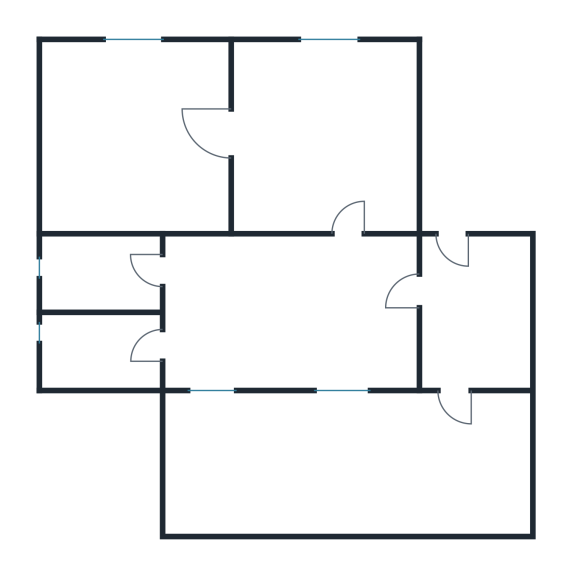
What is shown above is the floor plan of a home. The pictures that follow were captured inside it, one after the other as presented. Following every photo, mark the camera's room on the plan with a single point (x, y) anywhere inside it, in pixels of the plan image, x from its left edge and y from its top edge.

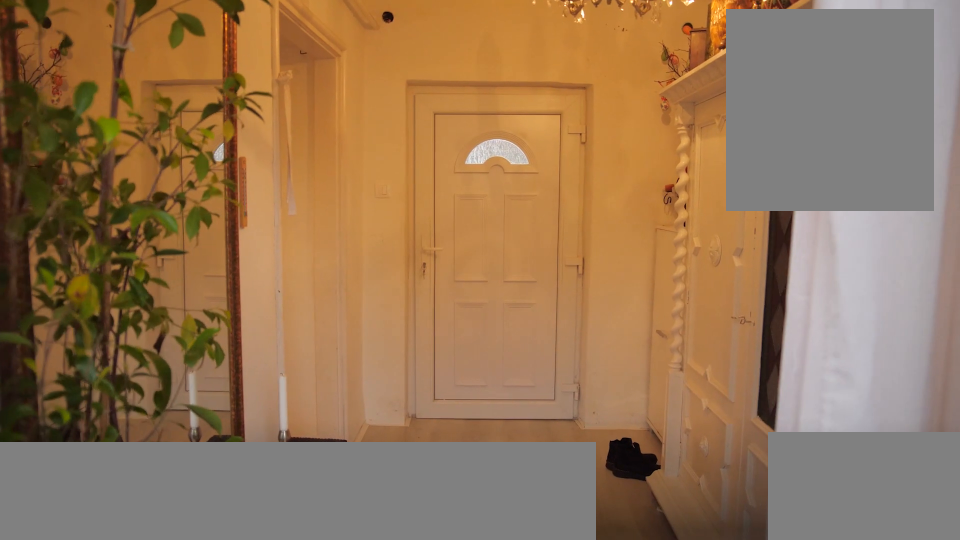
(475, 314)
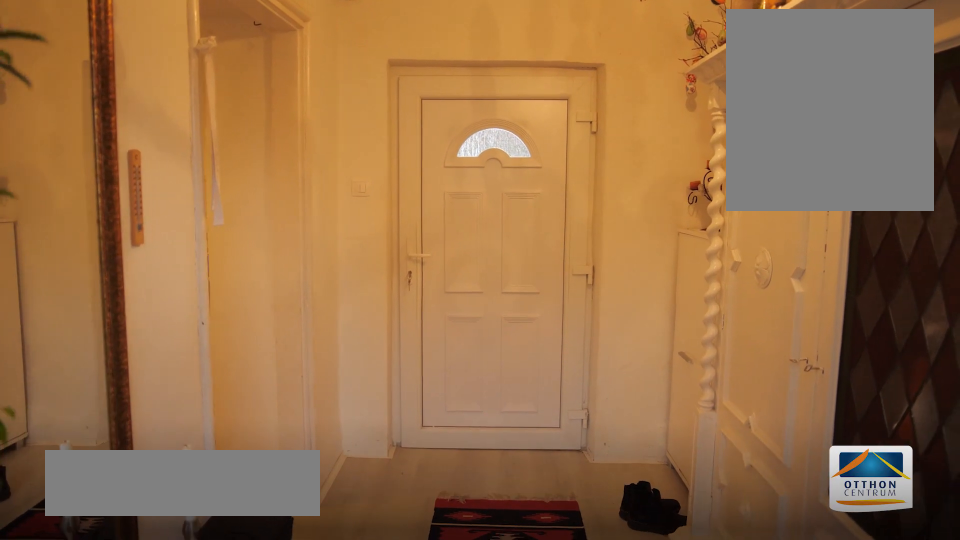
(475, 314)
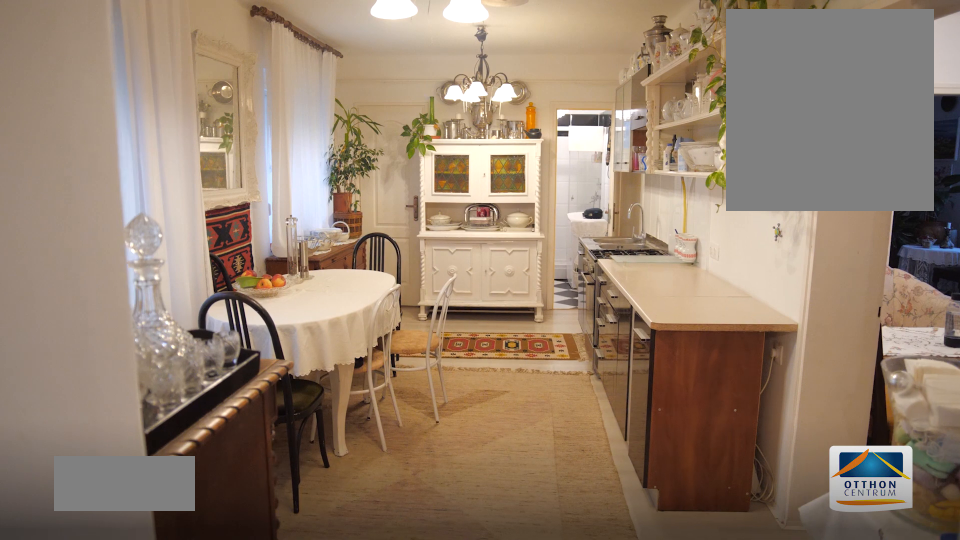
(280, 315)
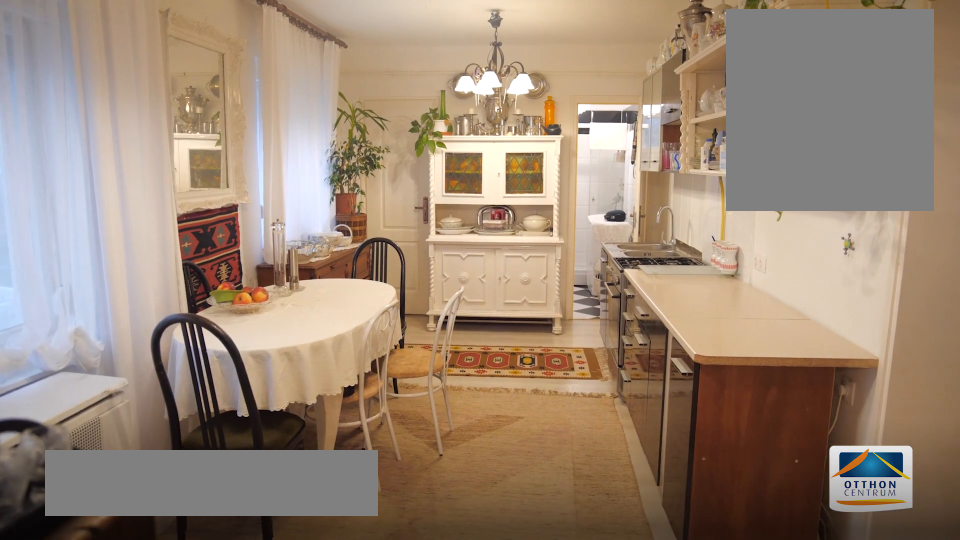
(279, 315)
